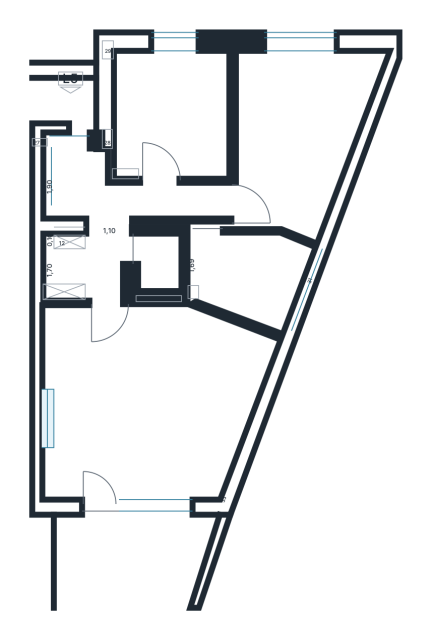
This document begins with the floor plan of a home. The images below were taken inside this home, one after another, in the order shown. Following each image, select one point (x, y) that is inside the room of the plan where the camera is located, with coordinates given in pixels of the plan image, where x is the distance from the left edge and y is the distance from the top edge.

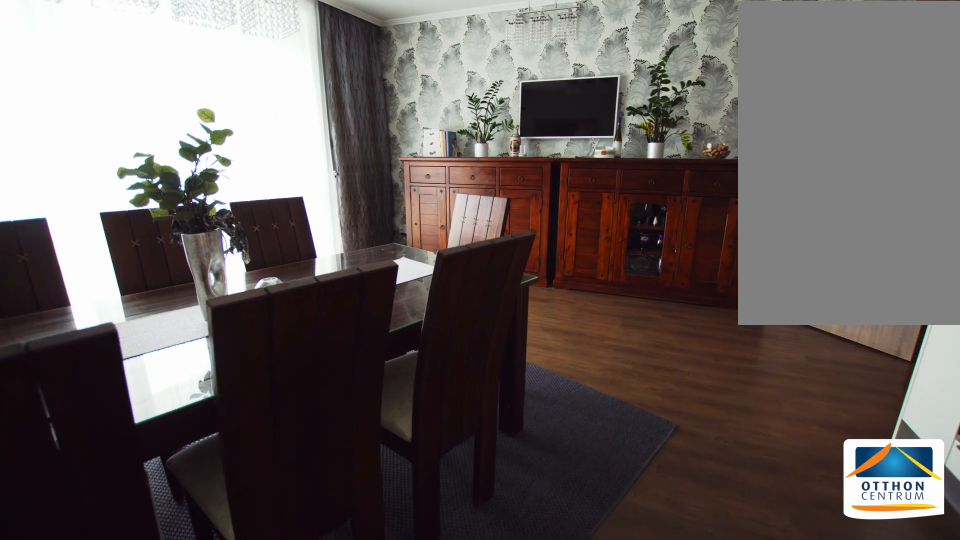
(150, 403)
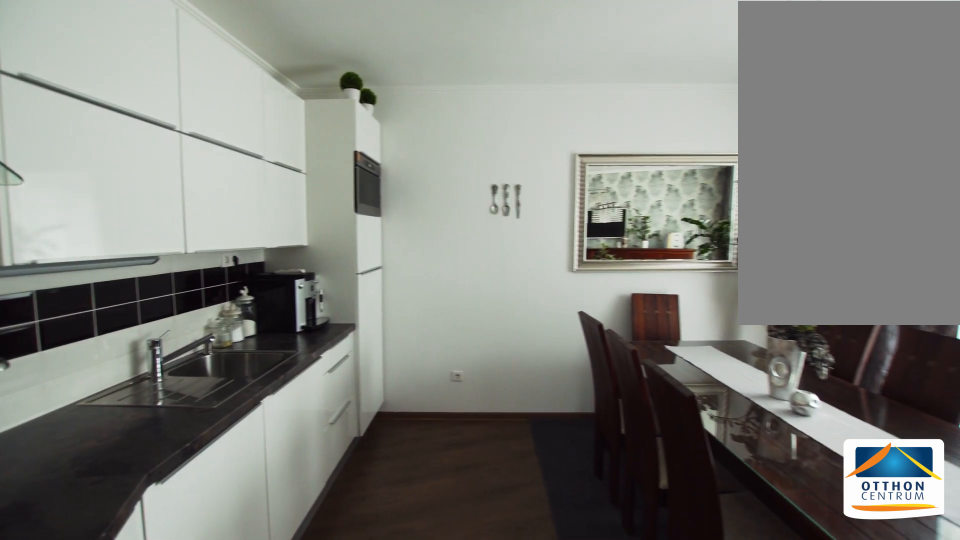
(150, 403)
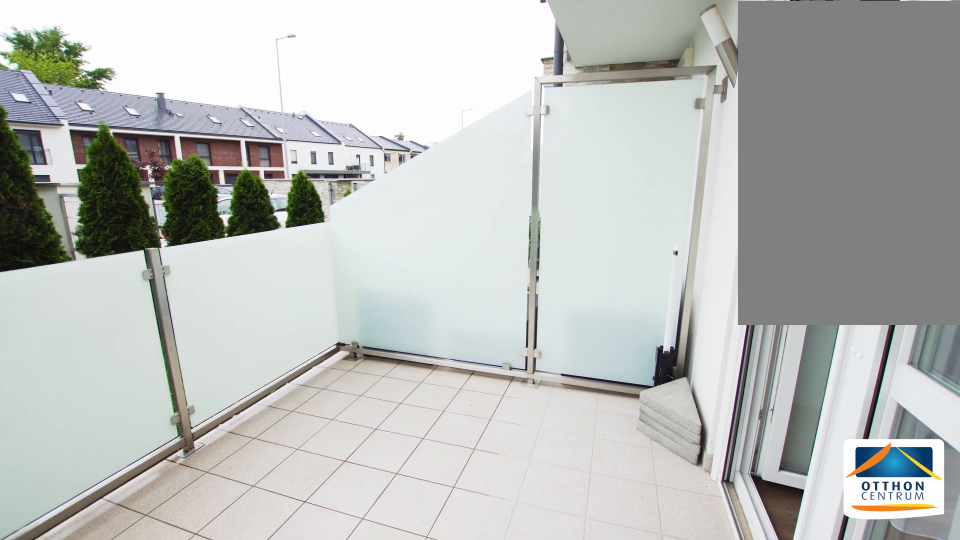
(150, 563)
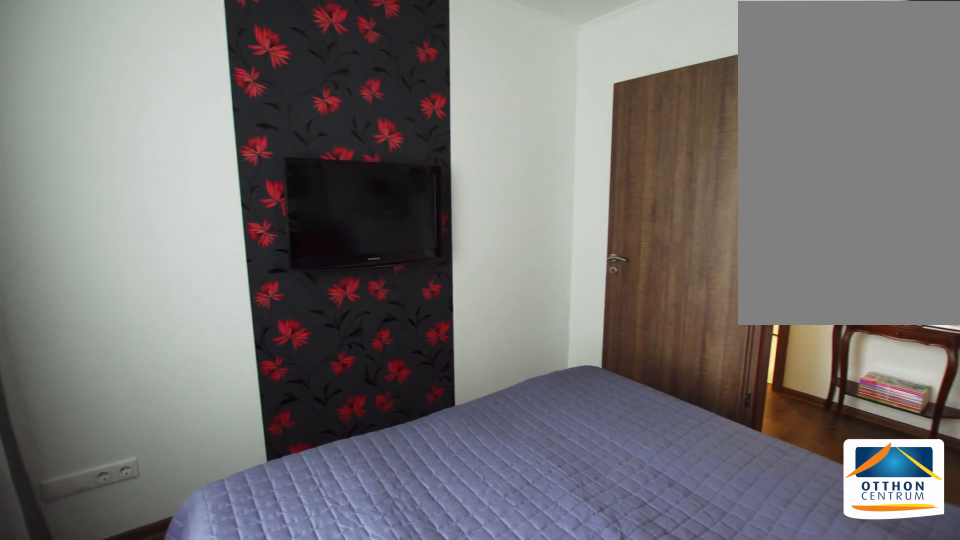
(170, 118)
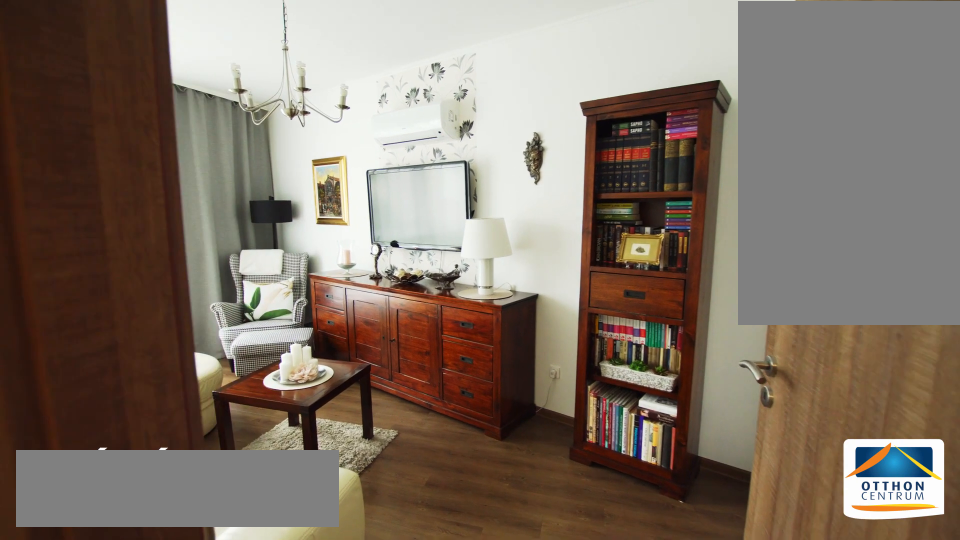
(243, 139)
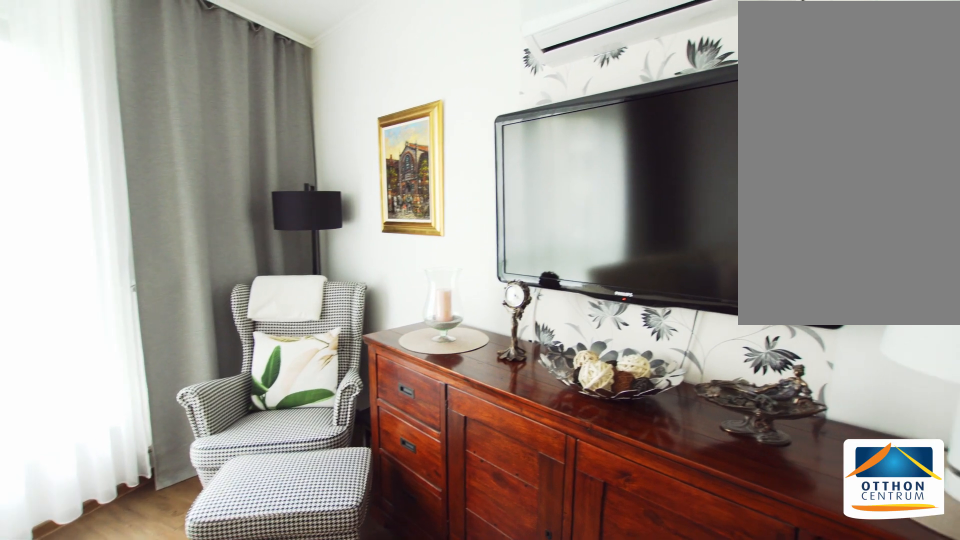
(242, 138)
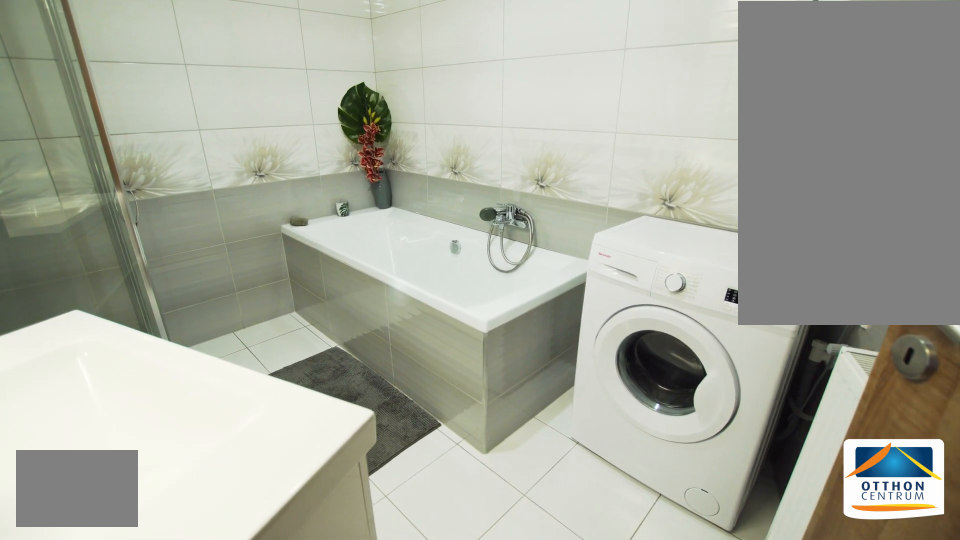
(258, 273)
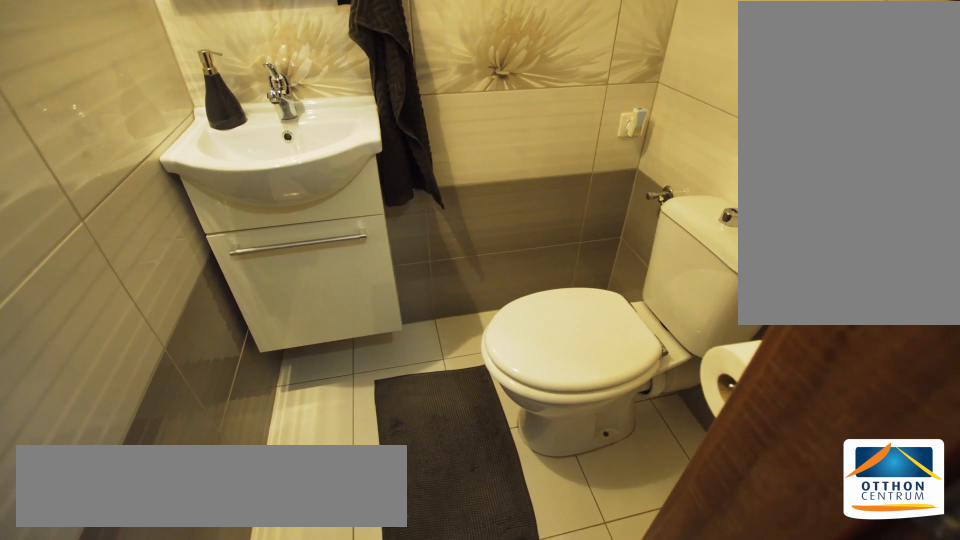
(157, 259)
